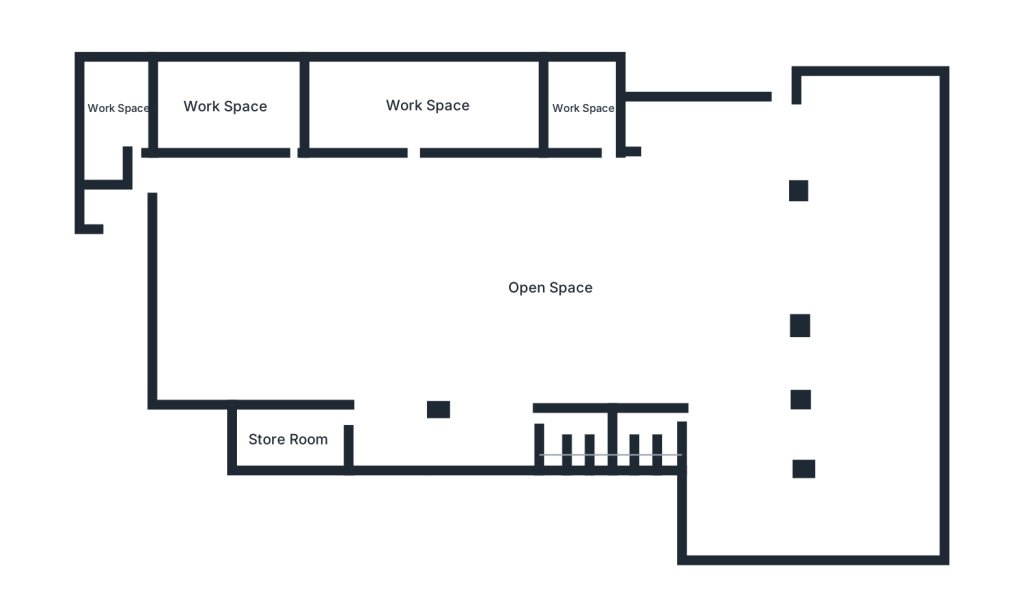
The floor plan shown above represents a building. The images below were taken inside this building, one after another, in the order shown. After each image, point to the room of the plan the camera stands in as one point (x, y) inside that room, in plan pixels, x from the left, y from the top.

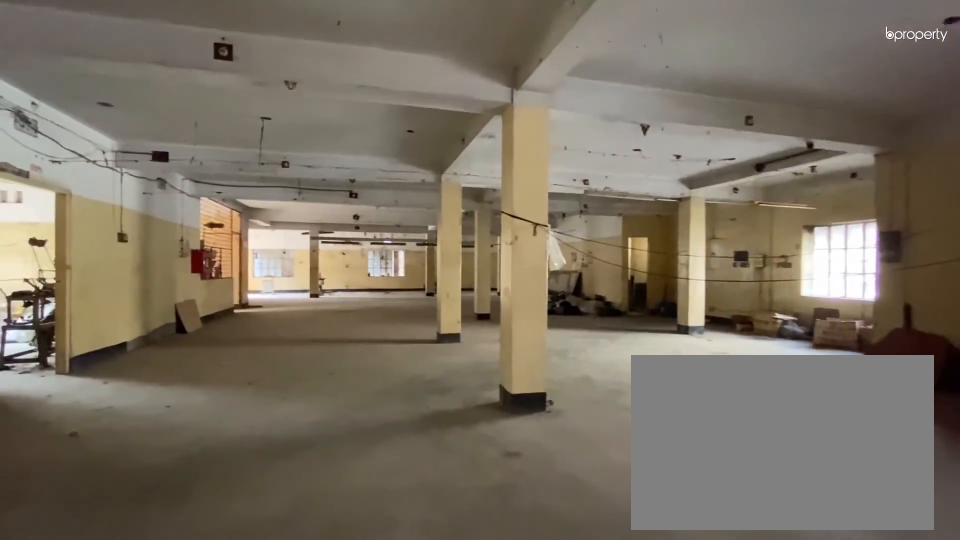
(304, 283)
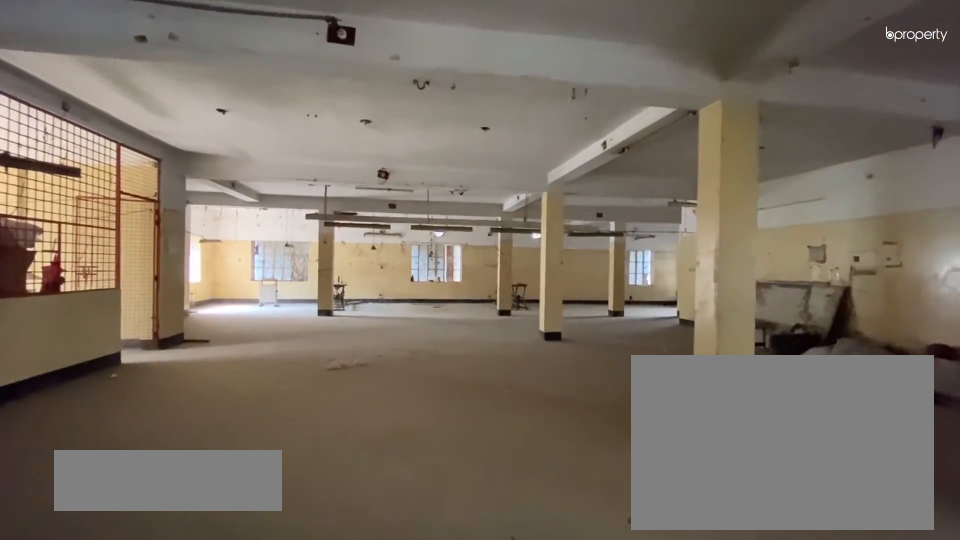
(615, 290)
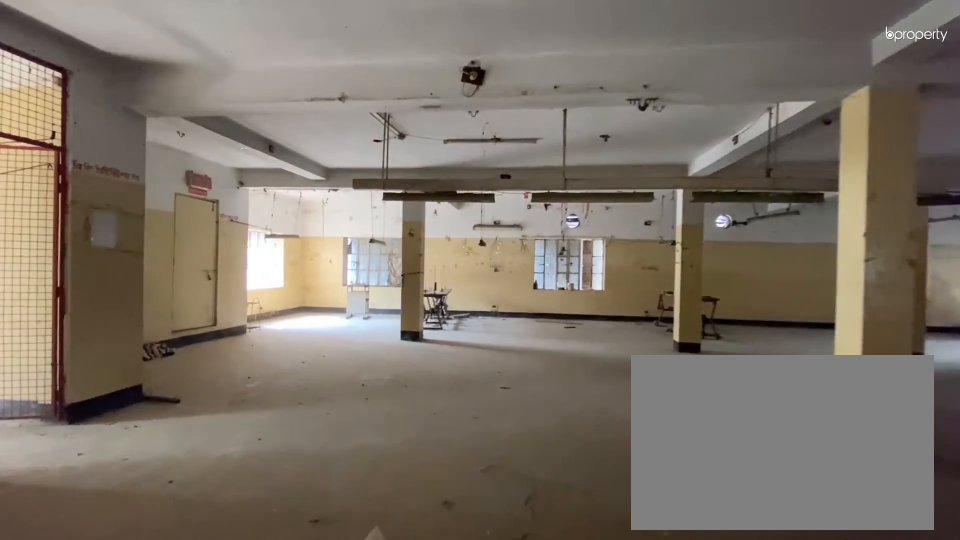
(615, 290)
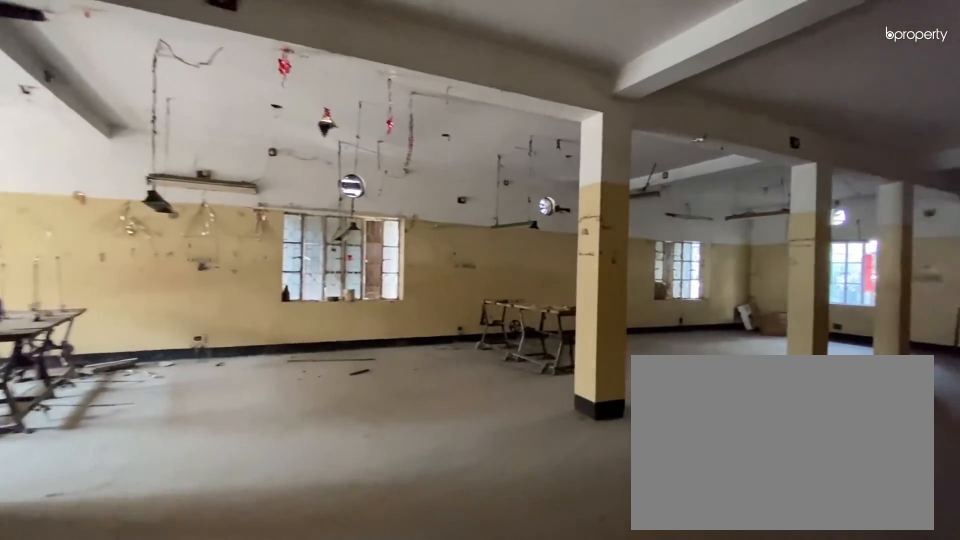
(744, 294)
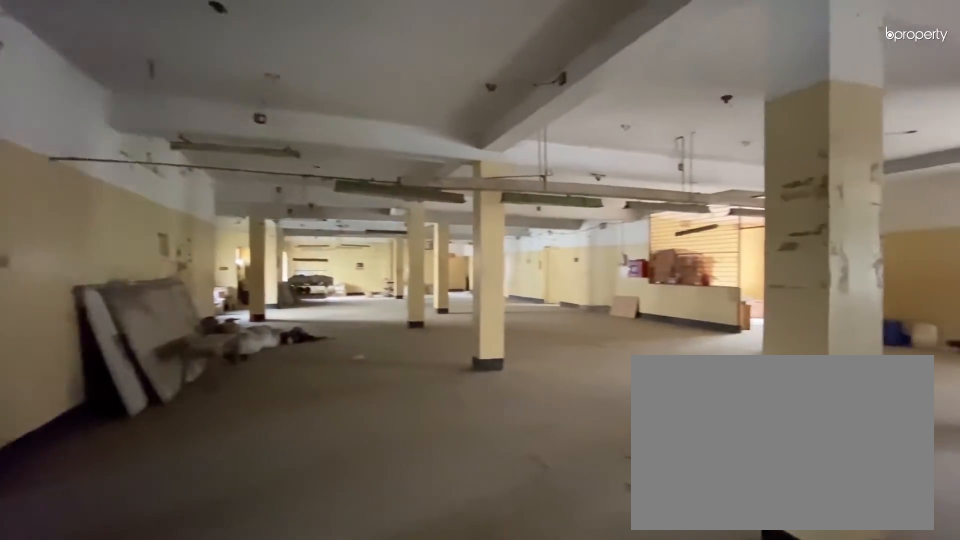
(744, 294)
